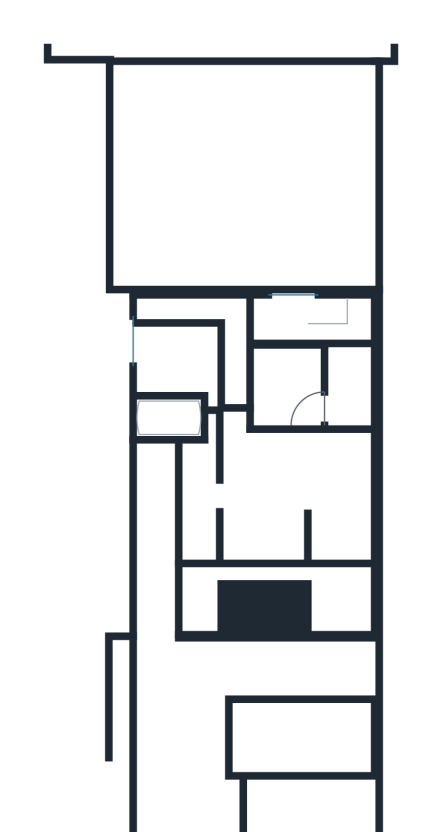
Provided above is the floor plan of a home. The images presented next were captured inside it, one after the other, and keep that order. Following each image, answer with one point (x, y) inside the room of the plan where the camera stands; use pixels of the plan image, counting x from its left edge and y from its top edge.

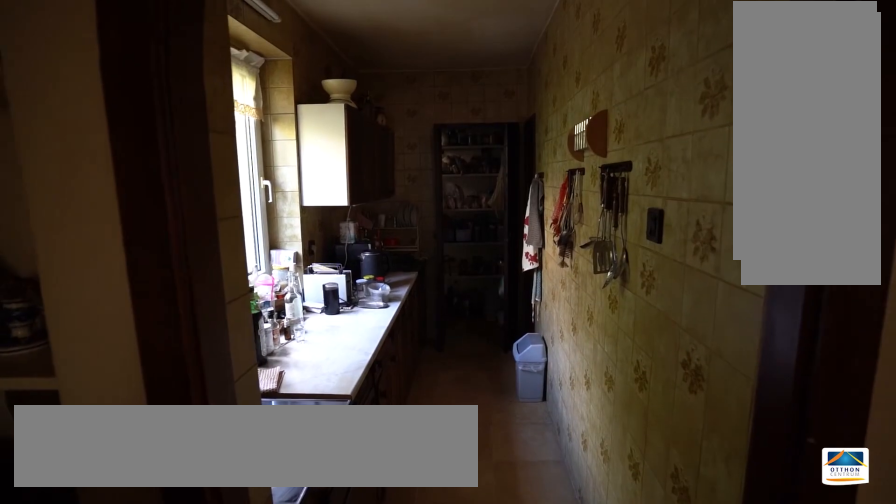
(354, 322)
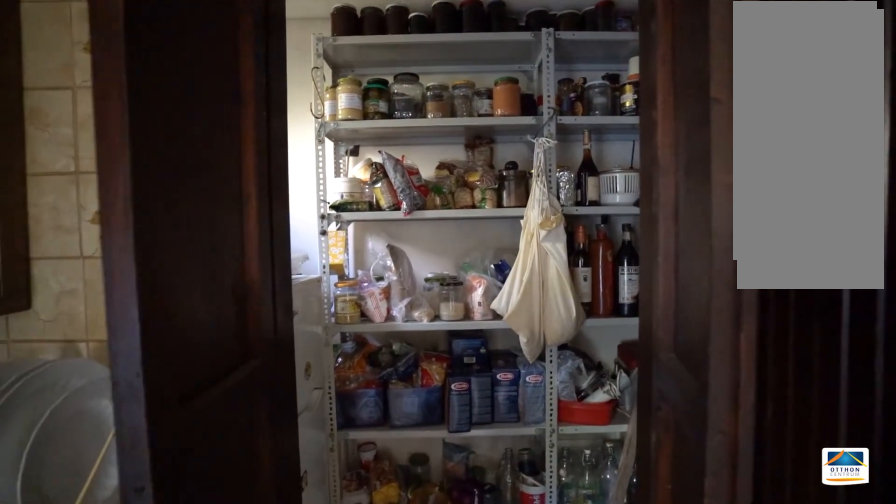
(297, 318)
